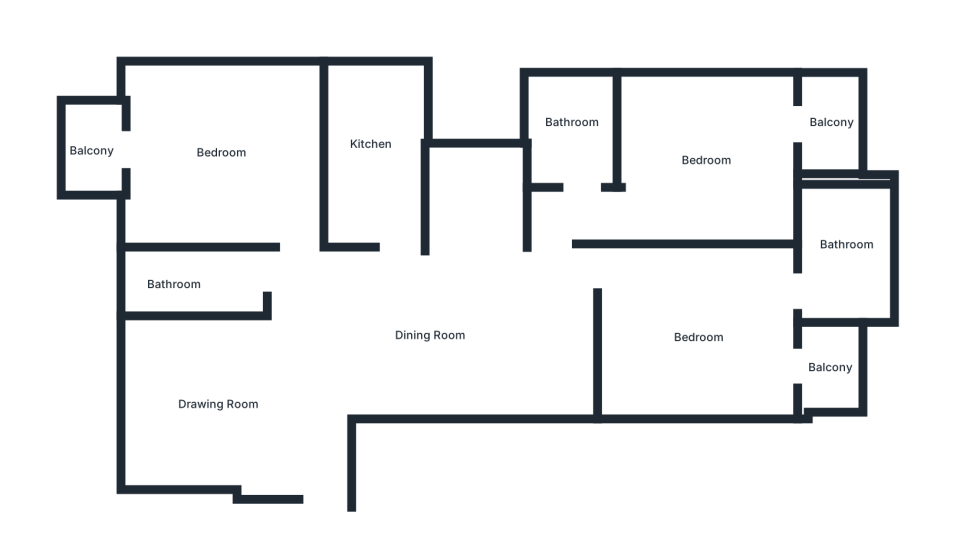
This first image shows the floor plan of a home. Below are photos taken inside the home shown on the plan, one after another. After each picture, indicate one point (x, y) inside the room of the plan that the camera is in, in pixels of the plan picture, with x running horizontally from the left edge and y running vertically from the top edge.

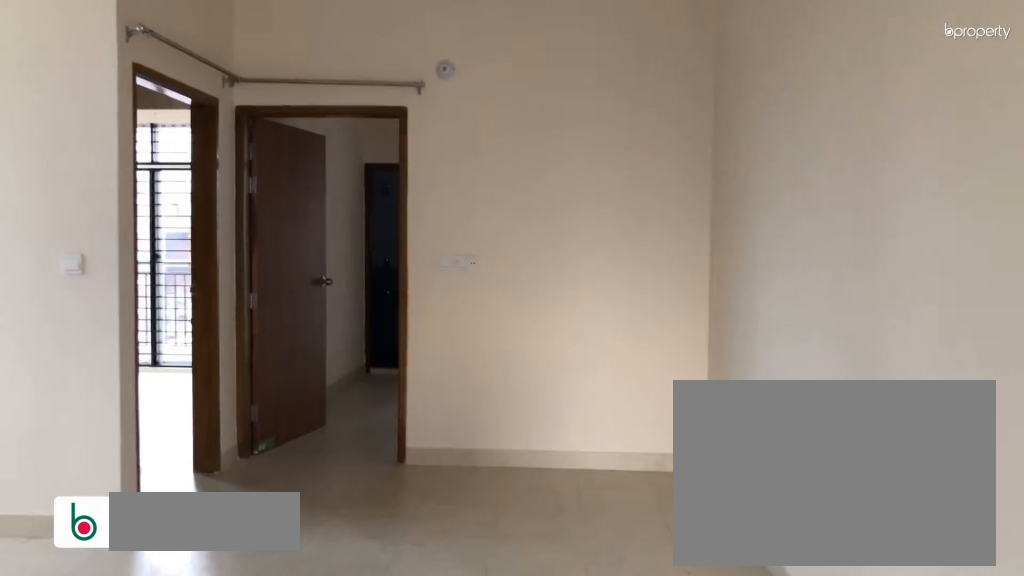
(375, 348)
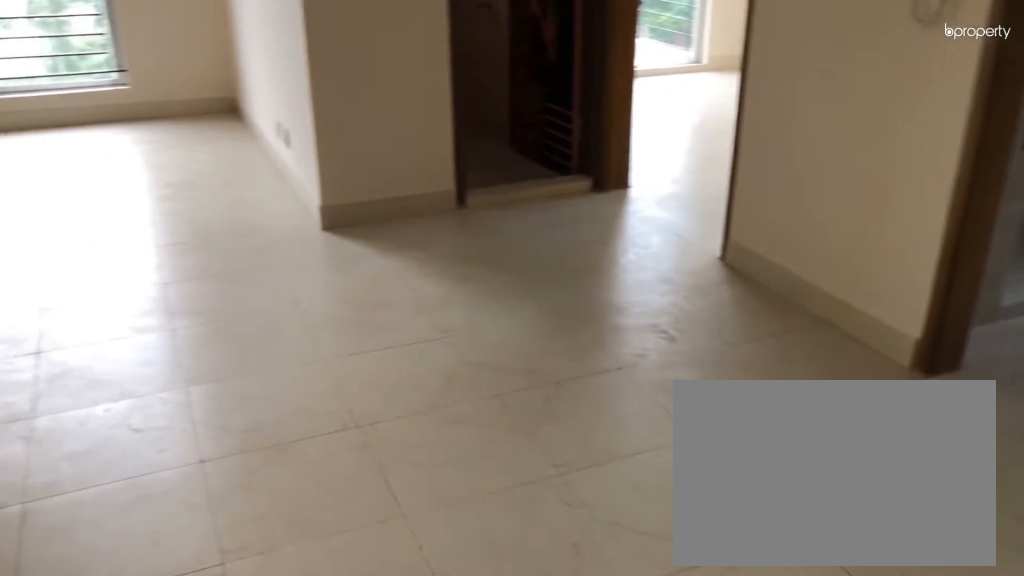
(454, 338)
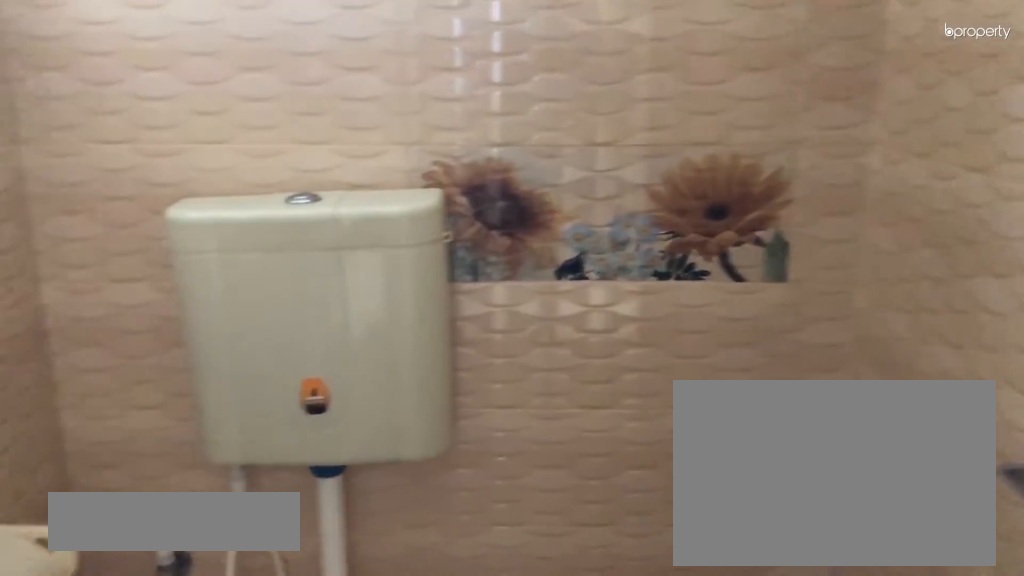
(183, 280)
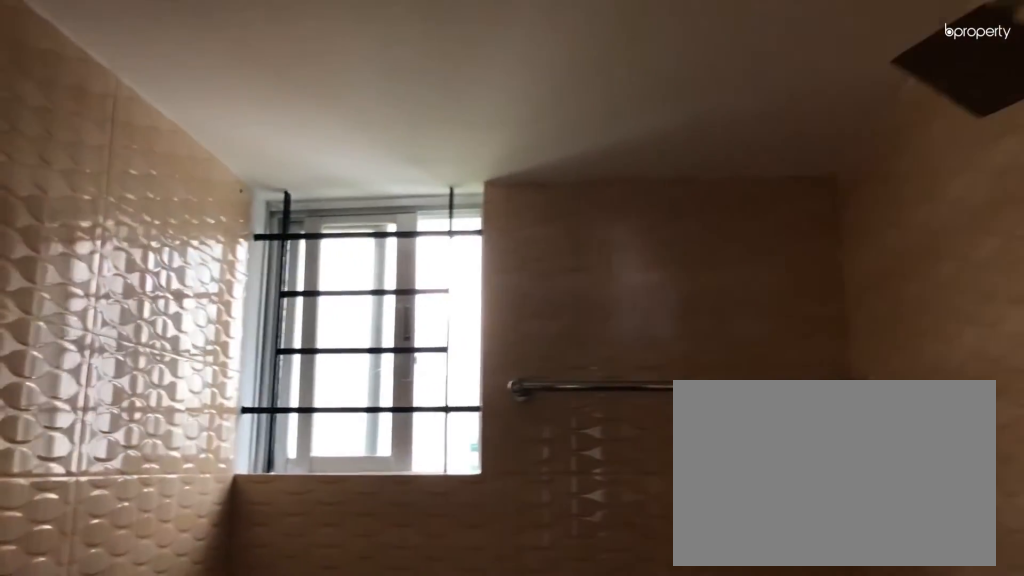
(183, 280)
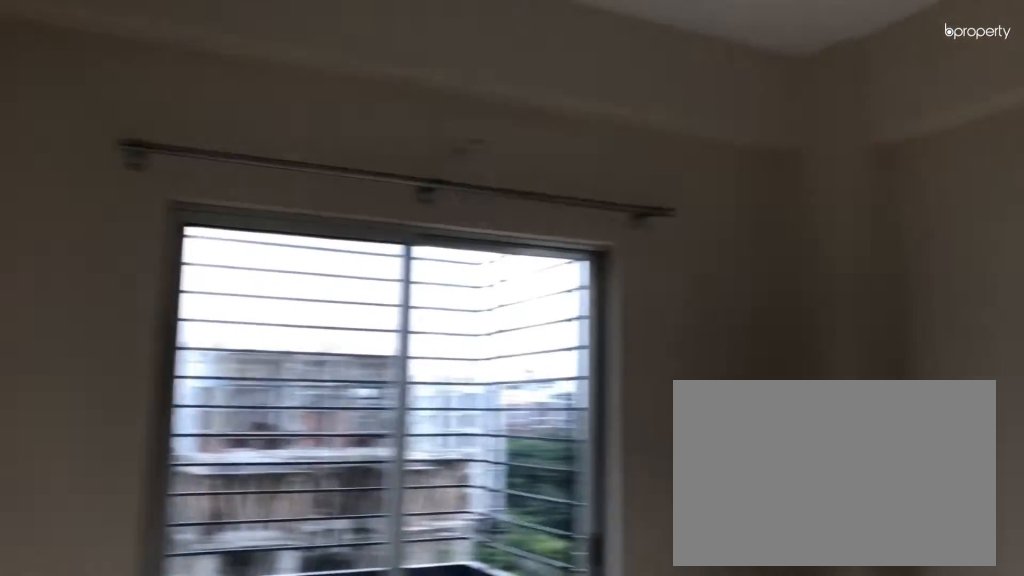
(215, 158)
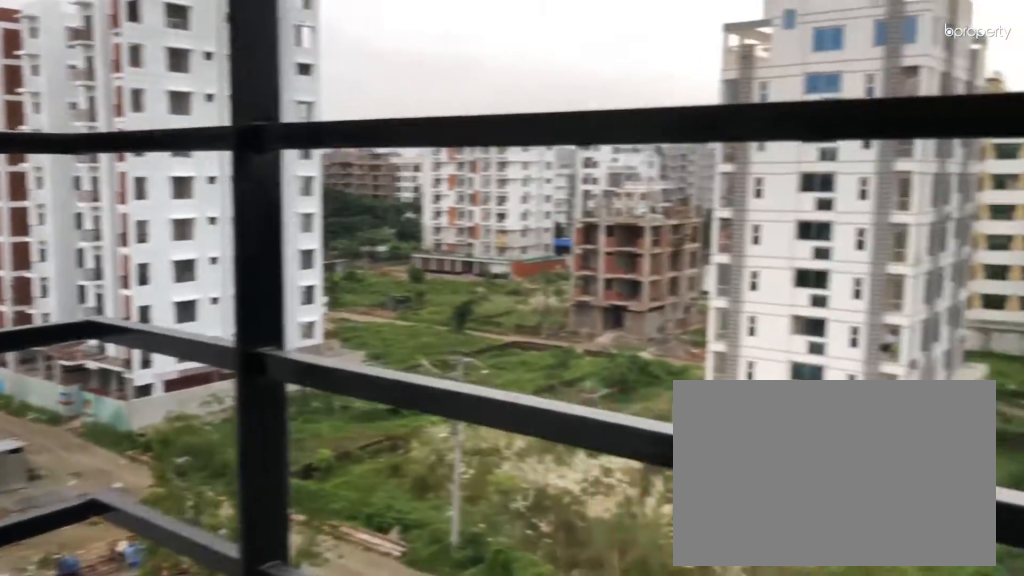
(88, 151)
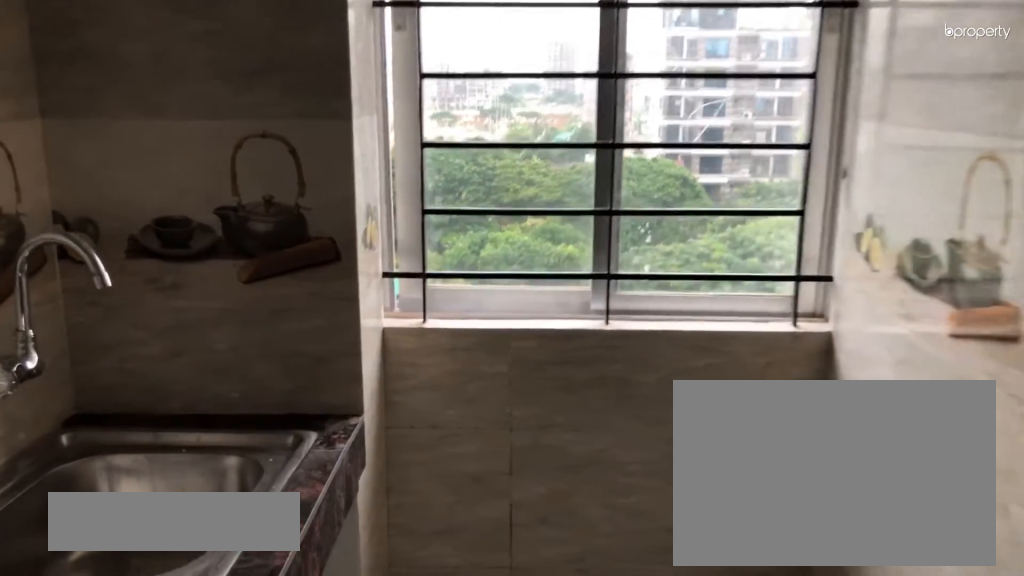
(371, 154)
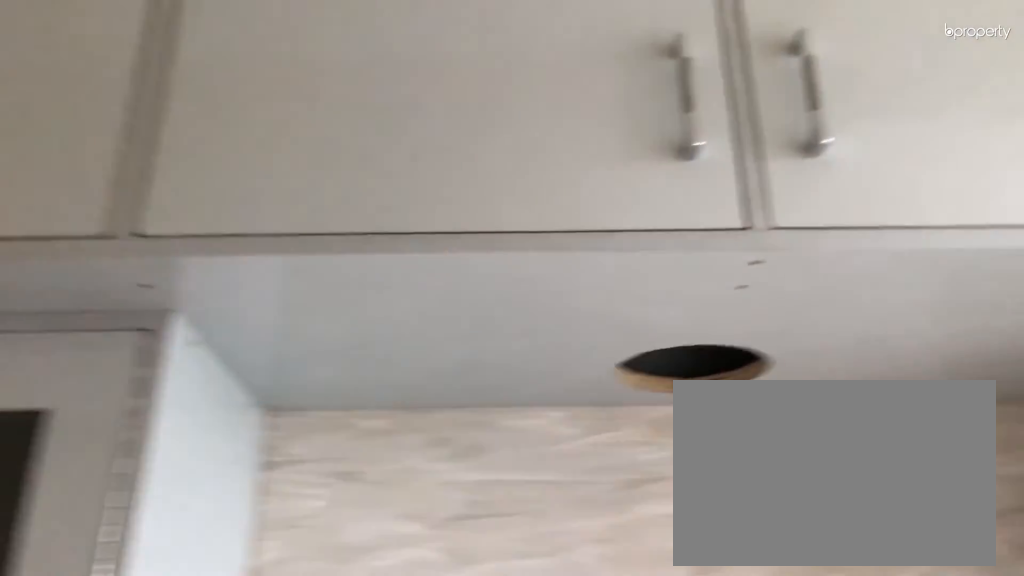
(371, 154)
